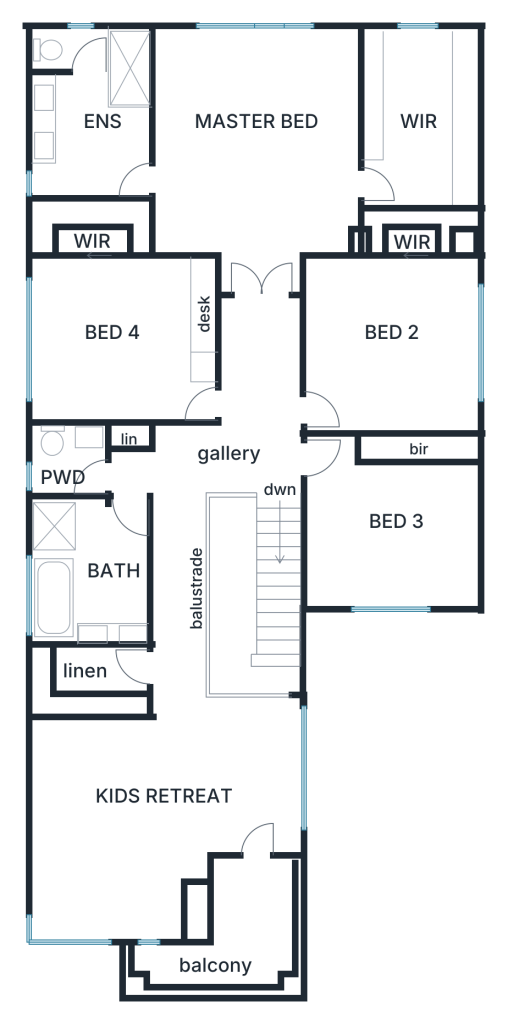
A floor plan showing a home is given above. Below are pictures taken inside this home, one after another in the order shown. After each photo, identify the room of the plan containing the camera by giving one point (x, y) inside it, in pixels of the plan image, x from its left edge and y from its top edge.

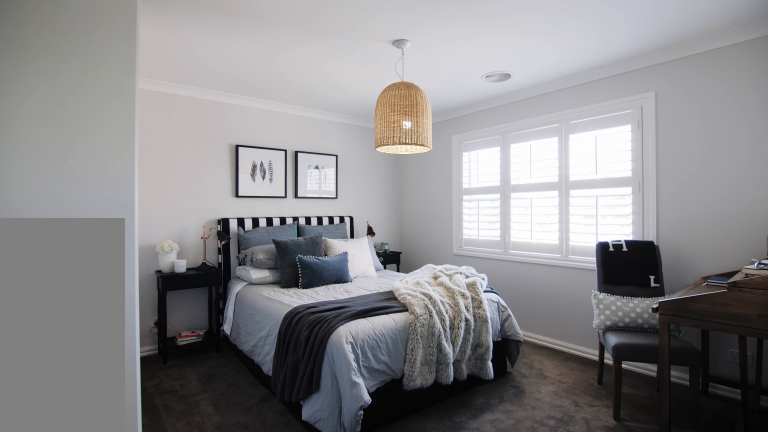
(406, 511)
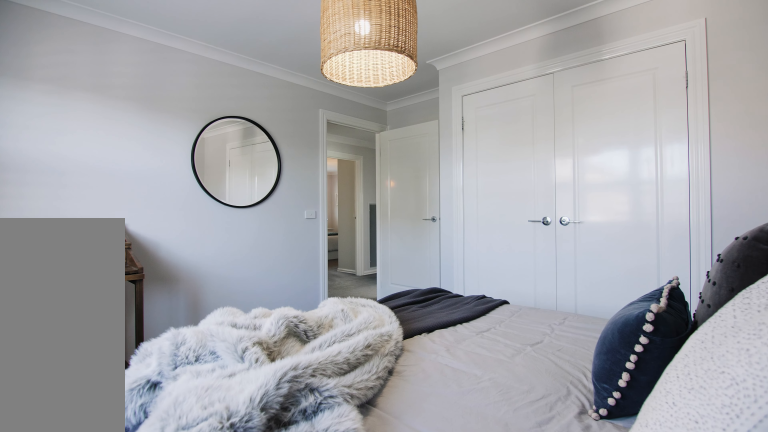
(405, 514)
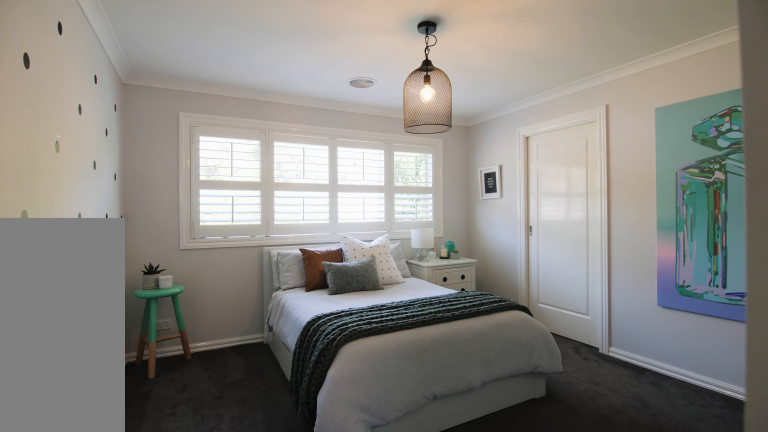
(95, 312)
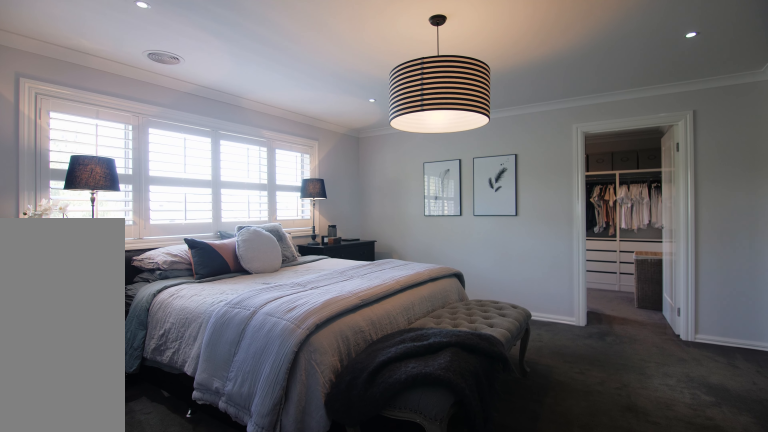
(269, 130)
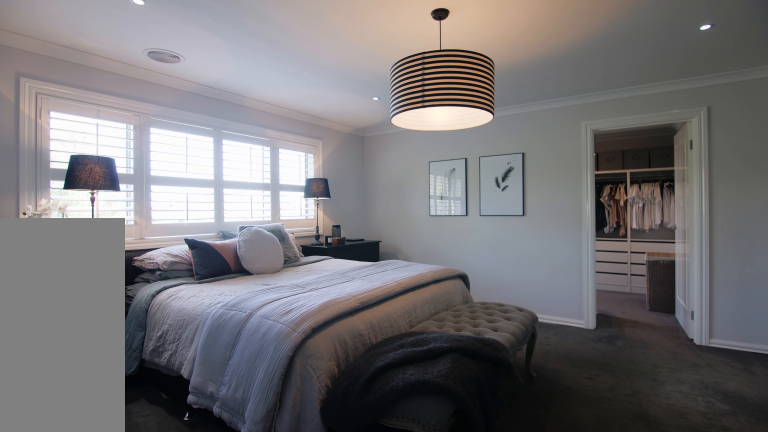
(269, 130)
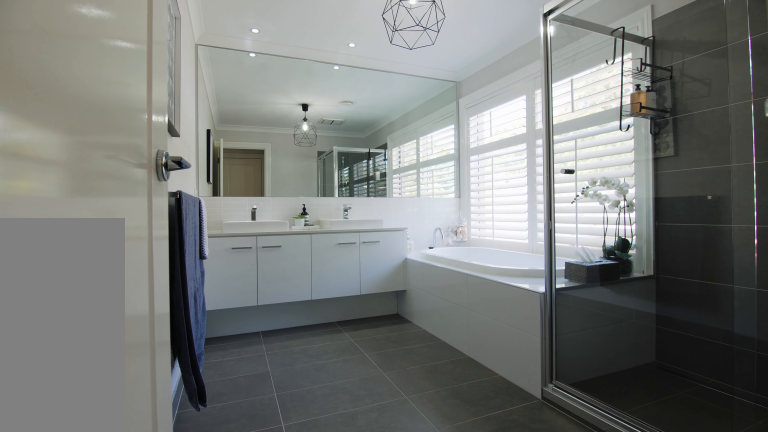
(82, 579)
